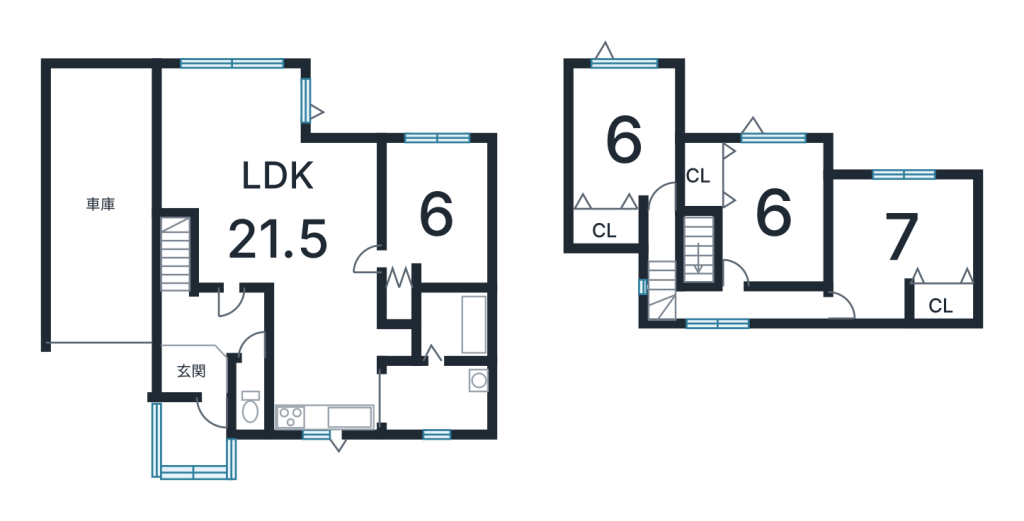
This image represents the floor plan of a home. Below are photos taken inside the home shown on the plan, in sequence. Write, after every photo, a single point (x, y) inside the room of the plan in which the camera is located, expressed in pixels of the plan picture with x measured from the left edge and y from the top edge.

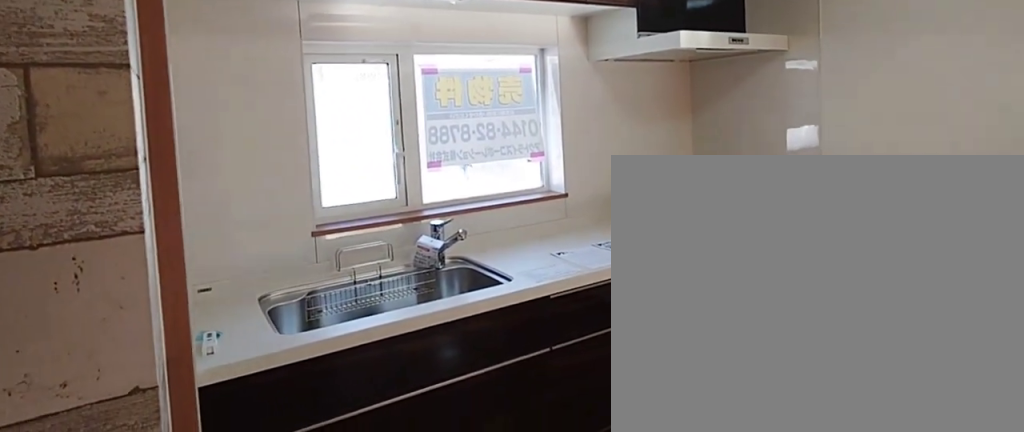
(328, 374)
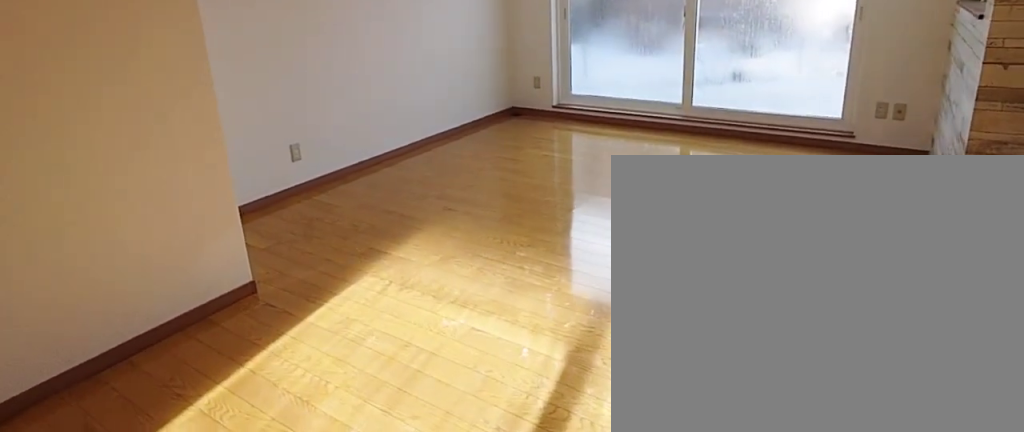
(289, 207)
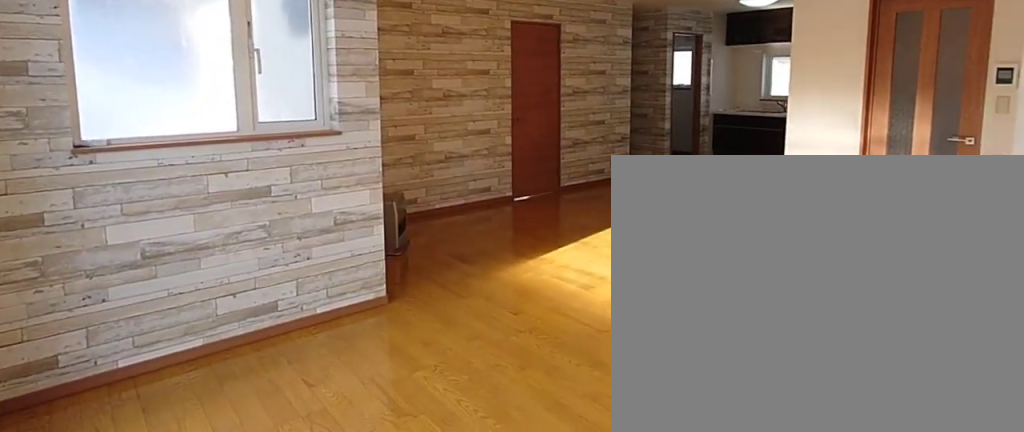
(289, 207)
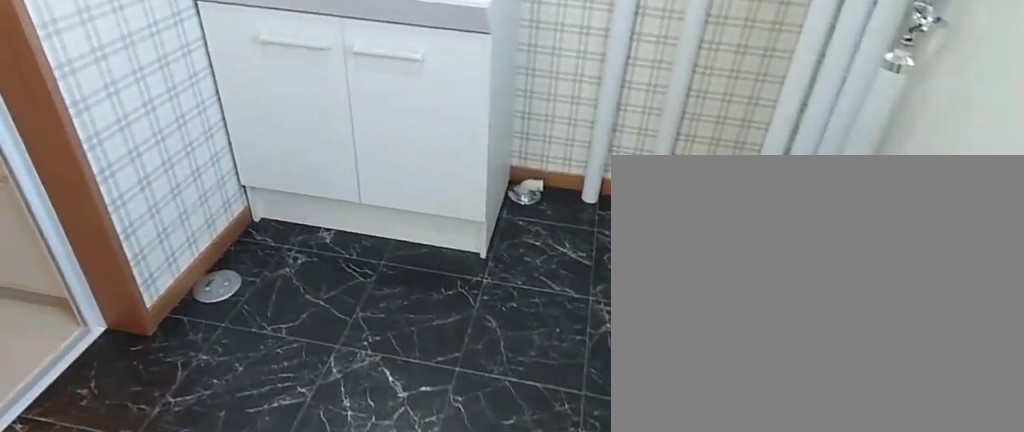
(437, 397)
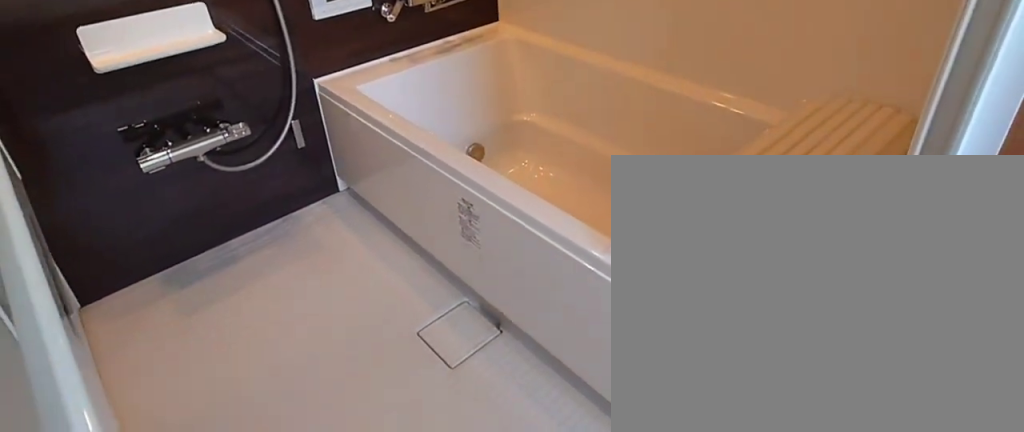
(437, 397)
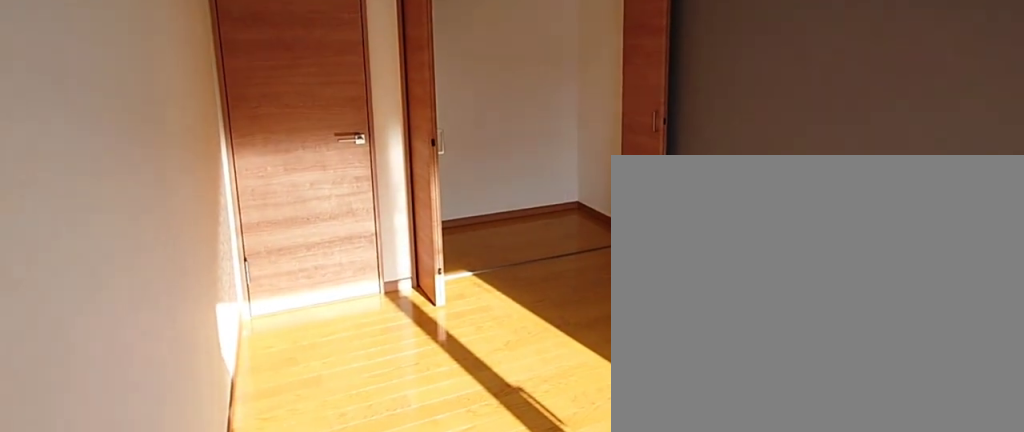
(632, 140)
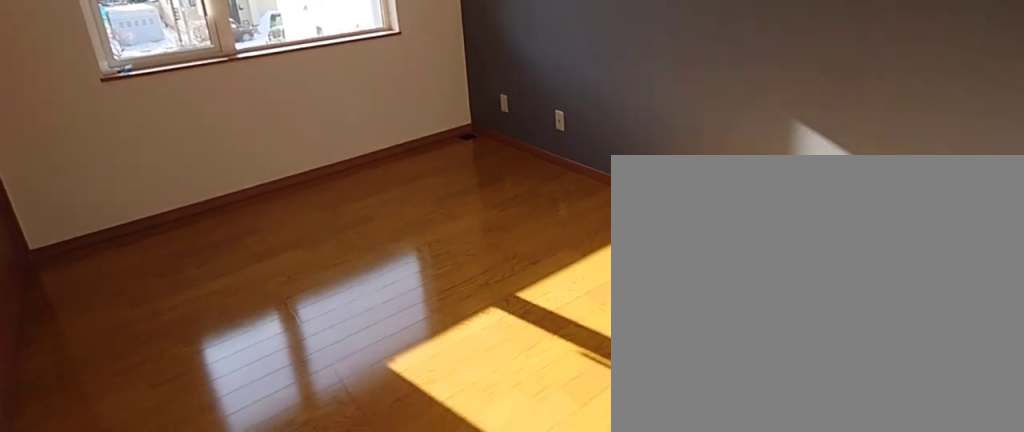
(777, 209)
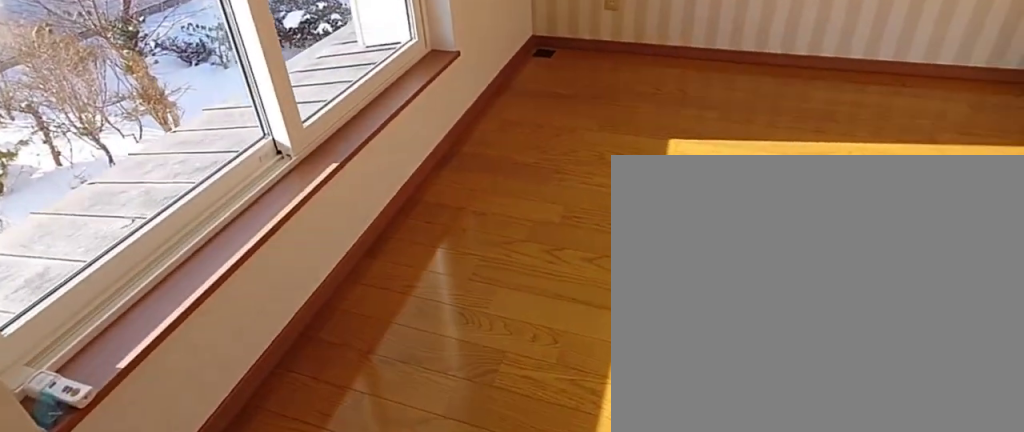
(902, 234)
